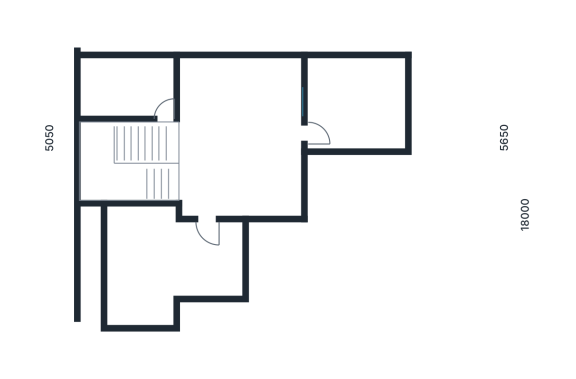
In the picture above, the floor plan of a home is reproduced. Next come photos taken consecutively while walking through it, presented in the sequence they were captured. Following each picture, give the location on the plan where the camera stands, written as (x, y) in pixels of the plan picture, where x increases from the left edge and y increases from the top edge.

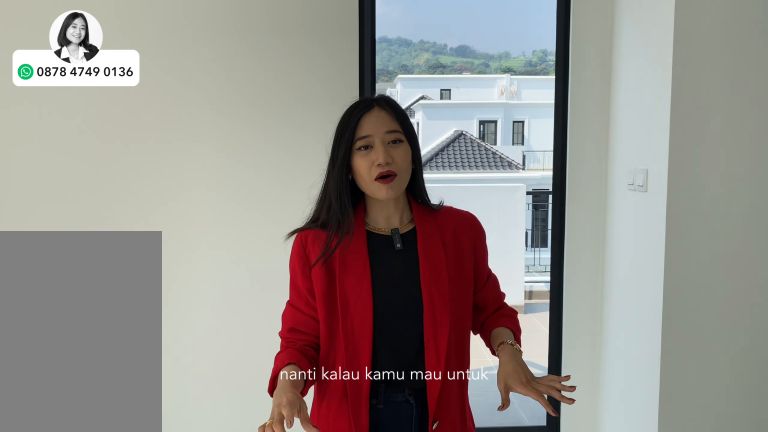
(224, 162)
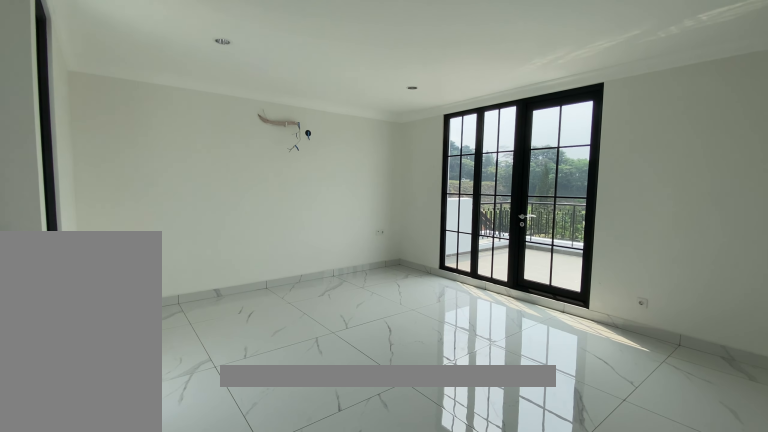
(224, 162)
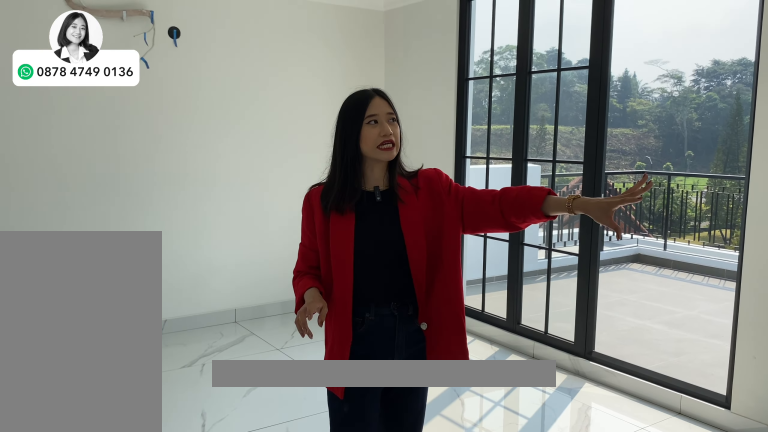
(233, 105)
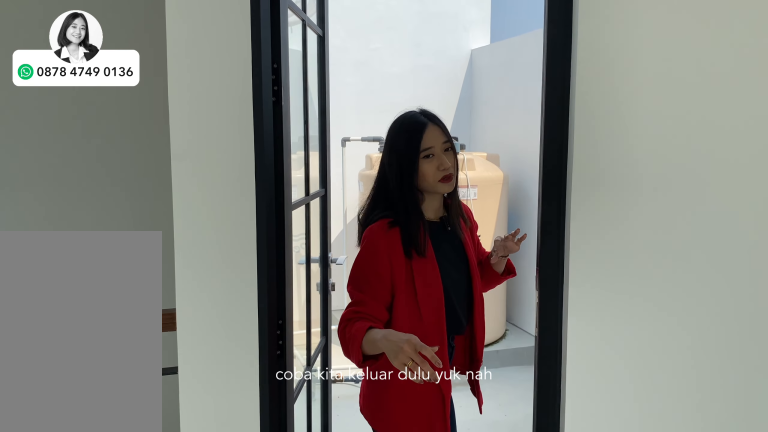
(236, 135)
